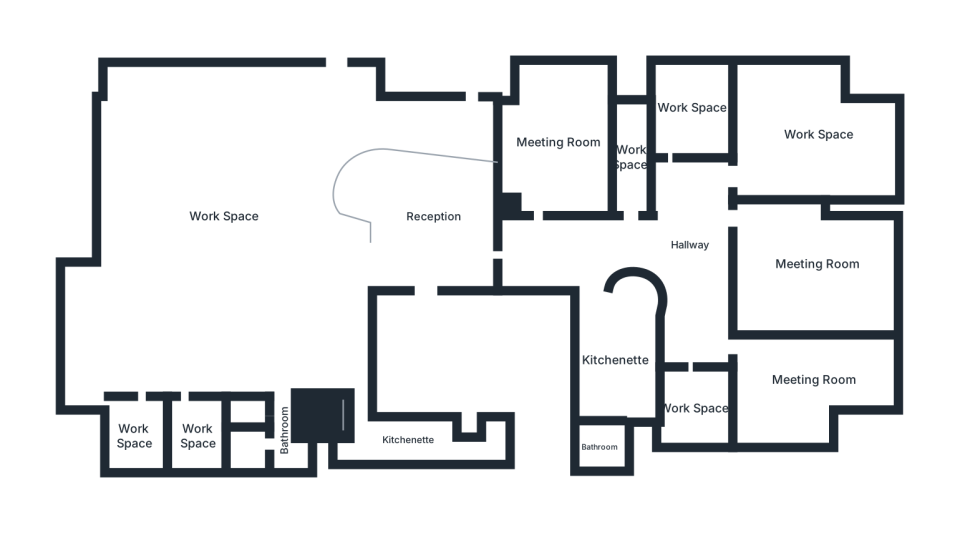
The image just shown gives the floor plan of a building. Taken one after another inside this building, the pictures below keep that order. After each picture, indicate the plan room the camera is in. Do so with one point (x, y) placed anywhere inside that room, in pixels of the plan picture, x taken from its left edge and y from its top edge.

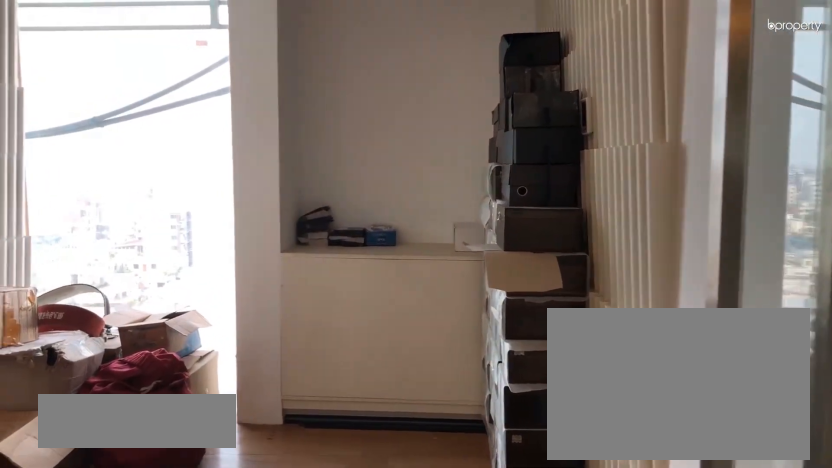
(693, 407)
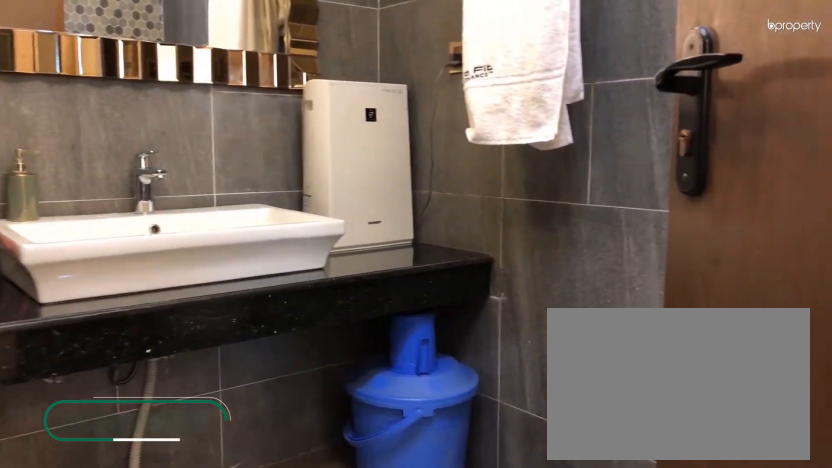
(600, 447)
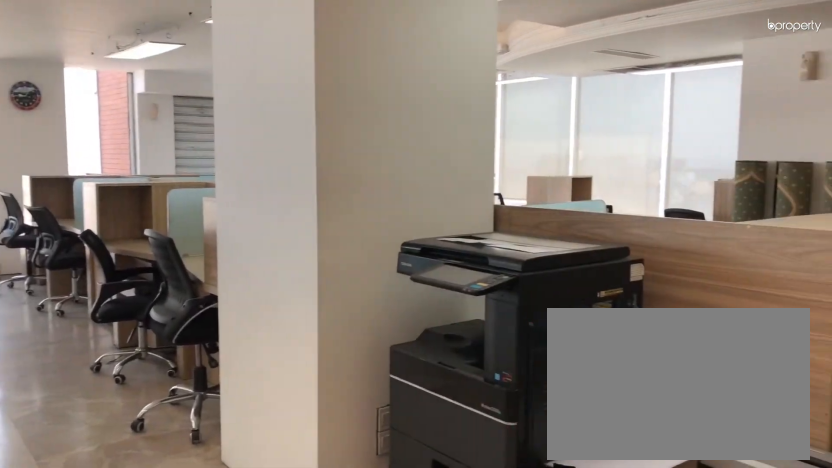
(223, 216)
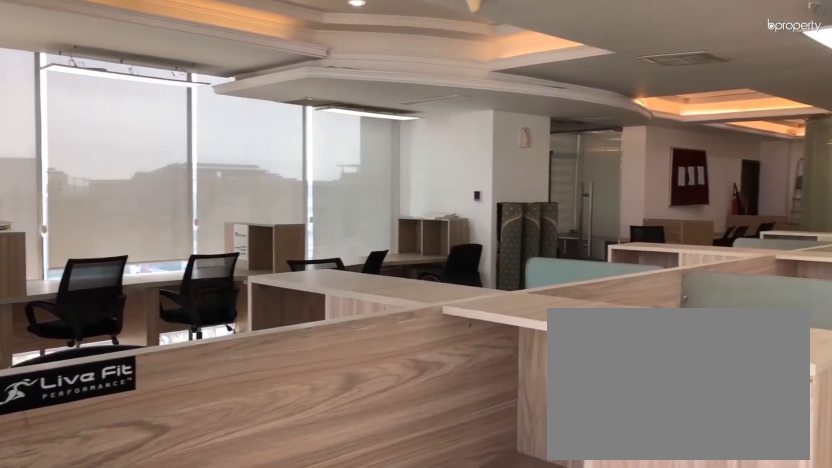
(224, 216)
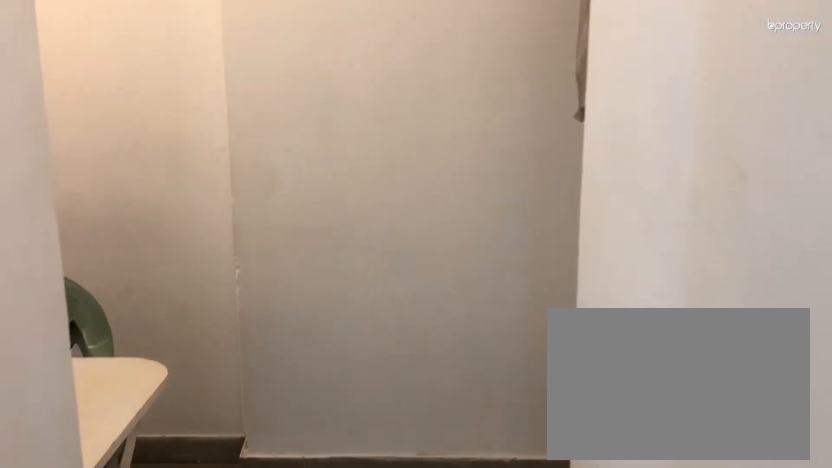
(407, 440)
